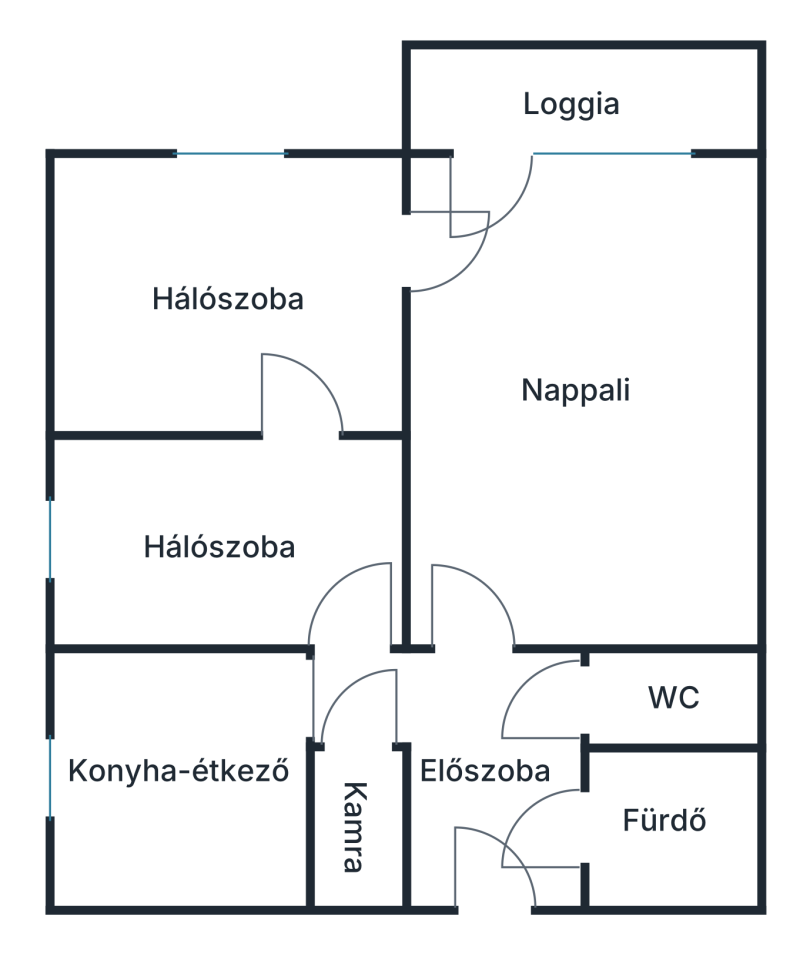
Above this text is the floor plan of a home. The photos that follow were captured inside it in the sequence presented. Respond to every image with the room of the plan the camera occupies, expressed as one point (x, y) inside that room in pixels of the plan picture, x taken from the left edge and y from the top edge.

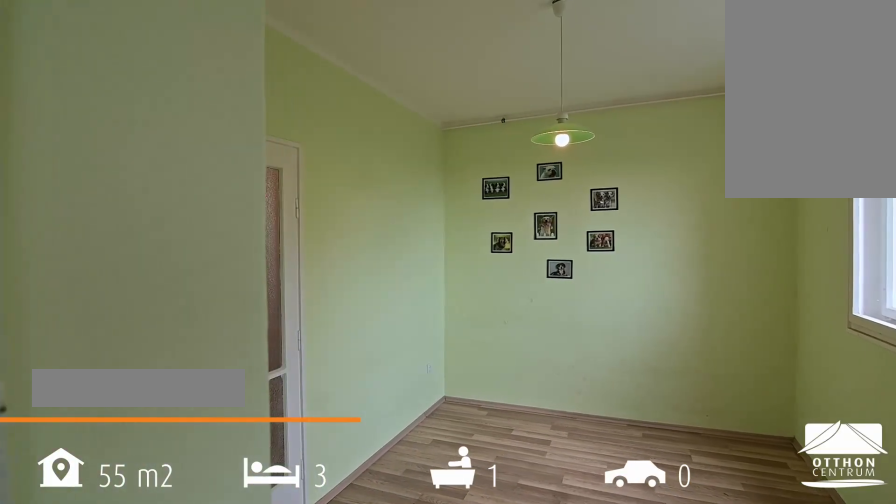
(237, 247)
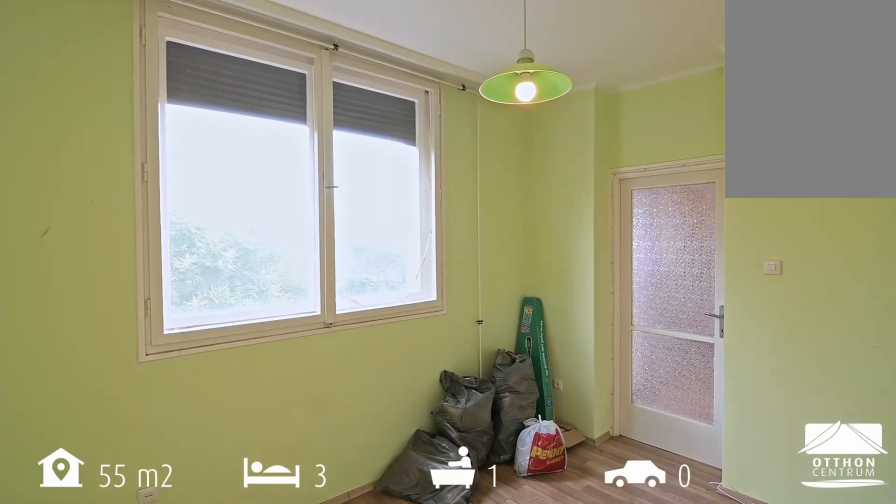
(236, 247)
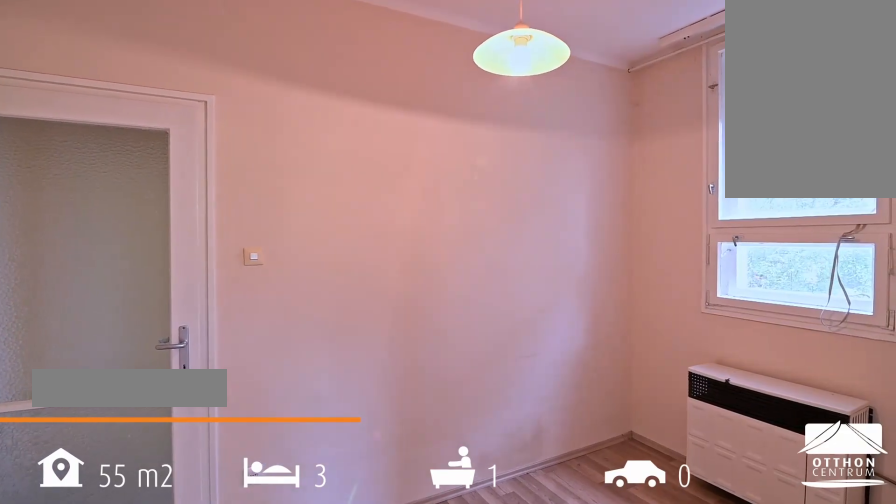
(236, 516)
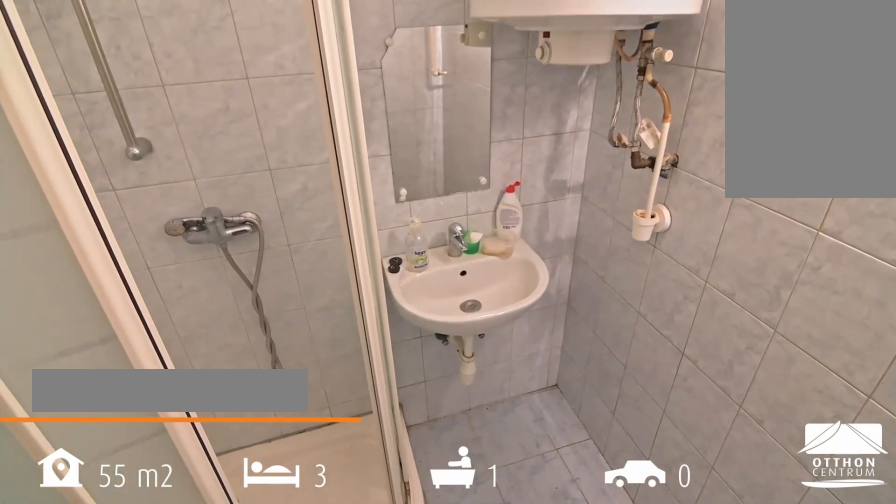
(671, 813)
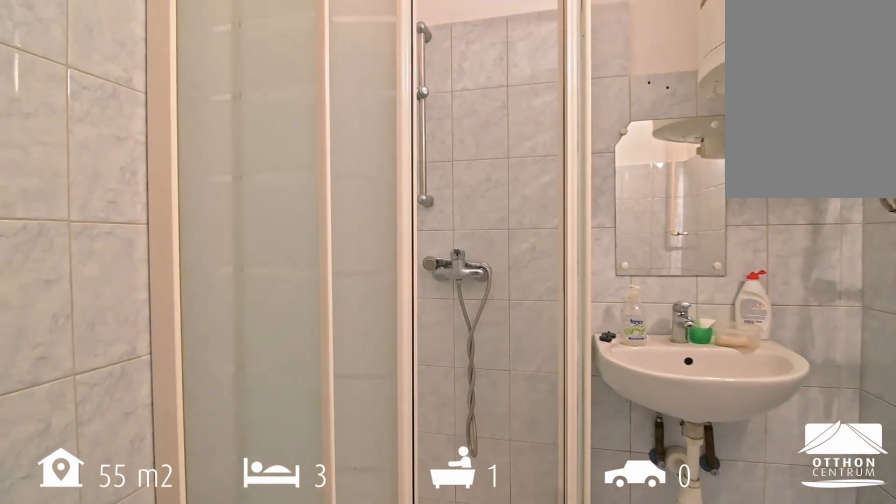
(672, 813)
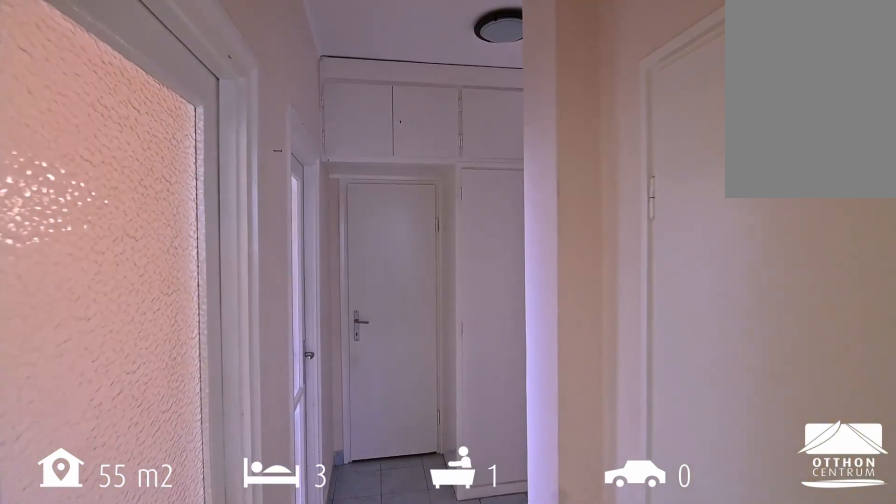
(492, 765)
